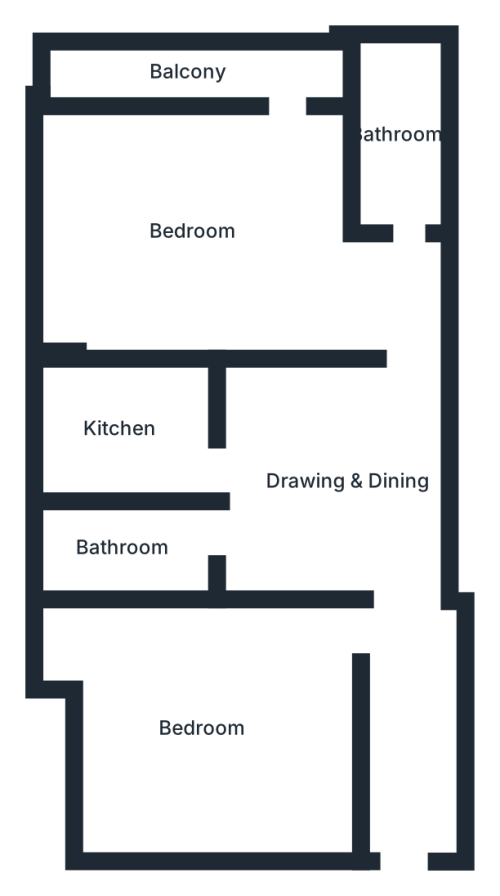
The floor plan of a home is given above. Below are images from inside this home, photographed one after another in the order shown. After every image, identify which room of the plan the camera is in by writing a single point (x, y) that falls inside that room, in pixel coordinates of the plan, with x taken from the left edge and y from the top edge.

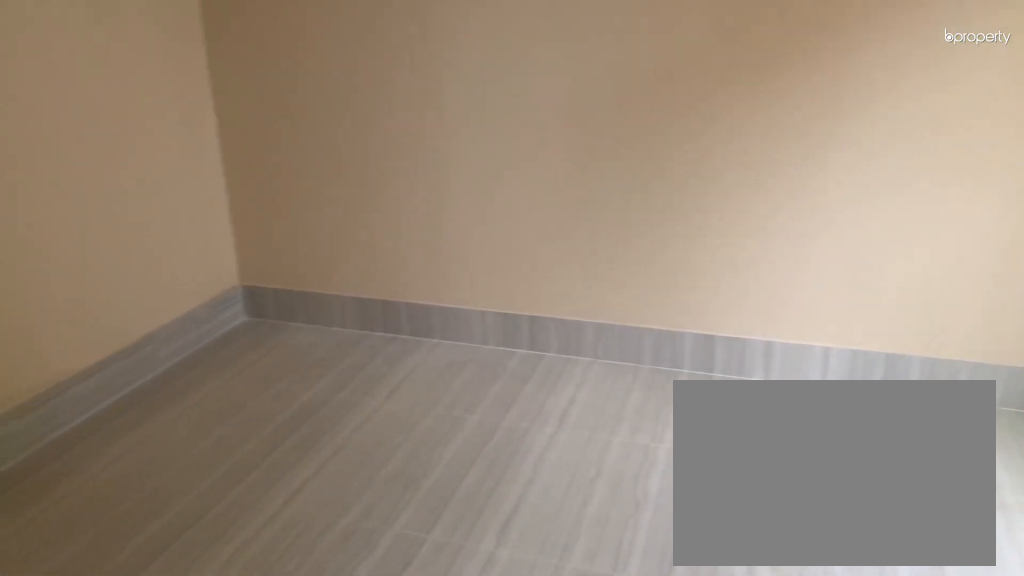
(222, 736)
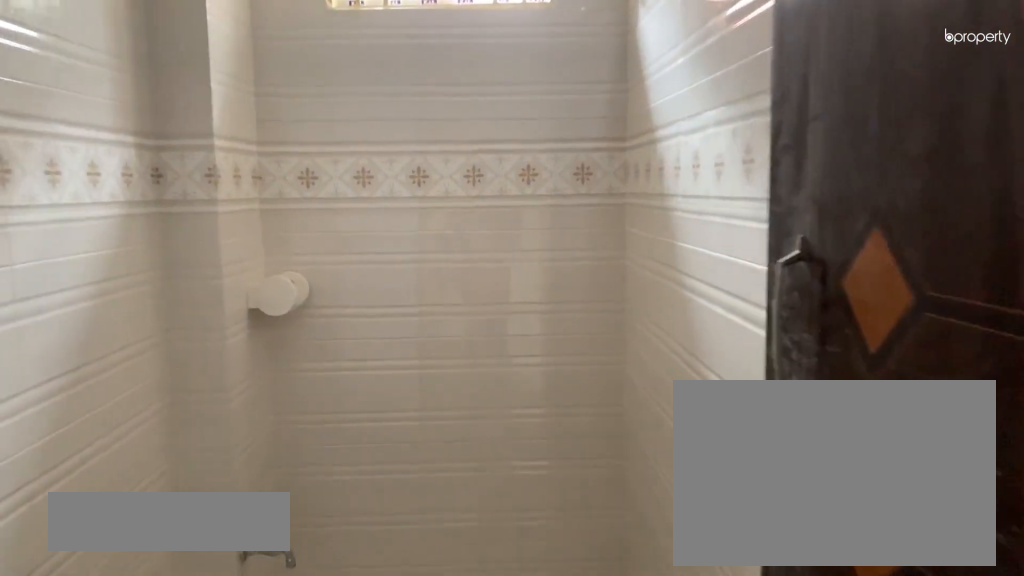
(178, 552)
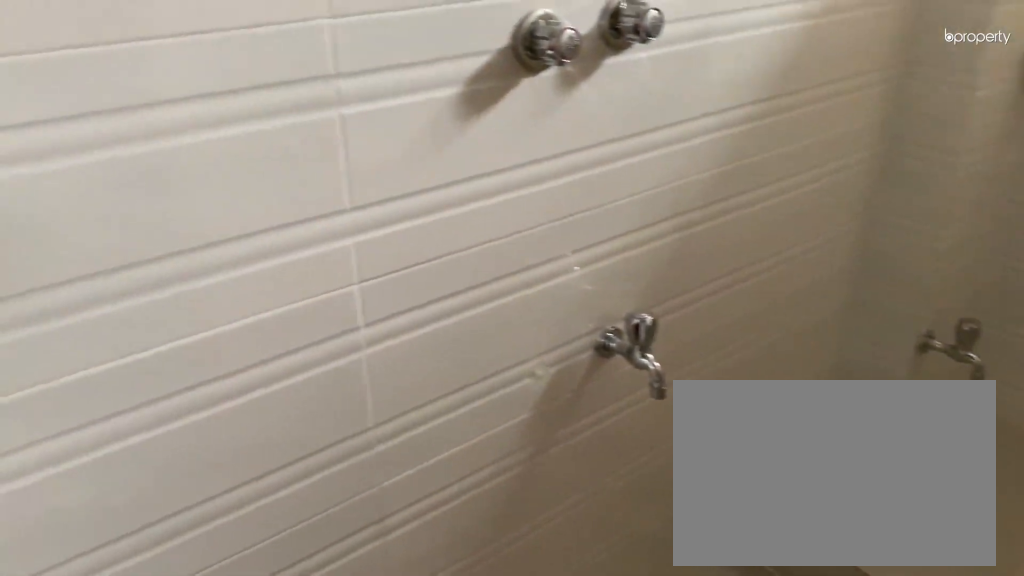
(127, 558)
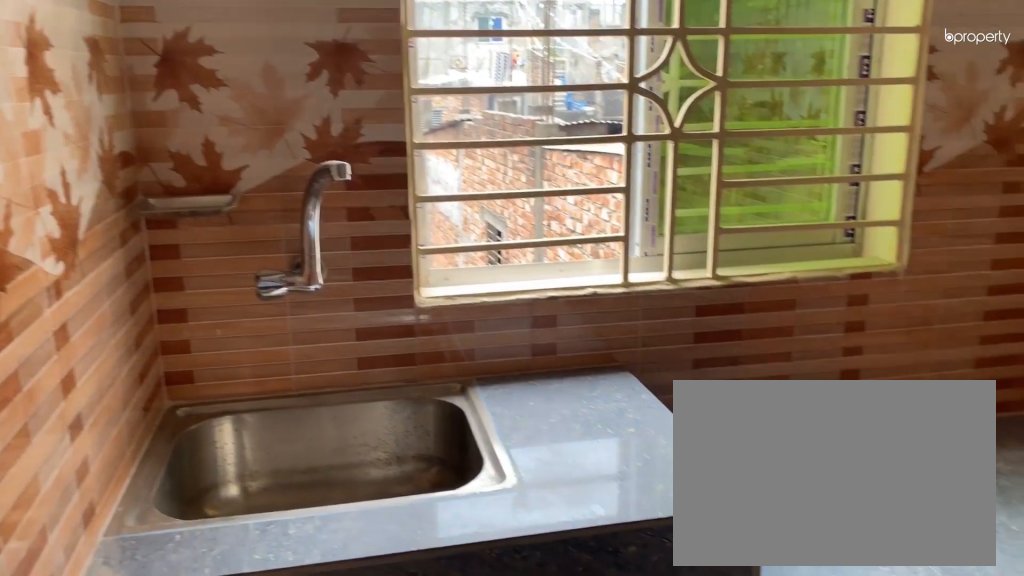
(150, 460)
